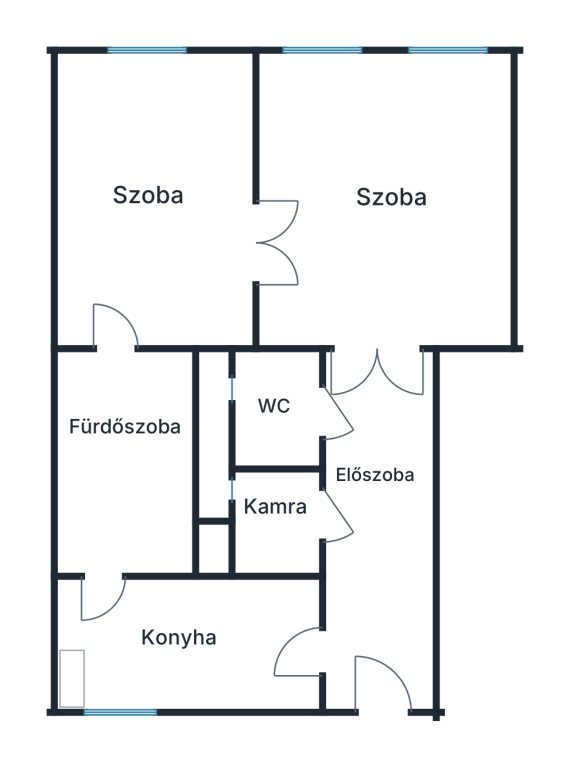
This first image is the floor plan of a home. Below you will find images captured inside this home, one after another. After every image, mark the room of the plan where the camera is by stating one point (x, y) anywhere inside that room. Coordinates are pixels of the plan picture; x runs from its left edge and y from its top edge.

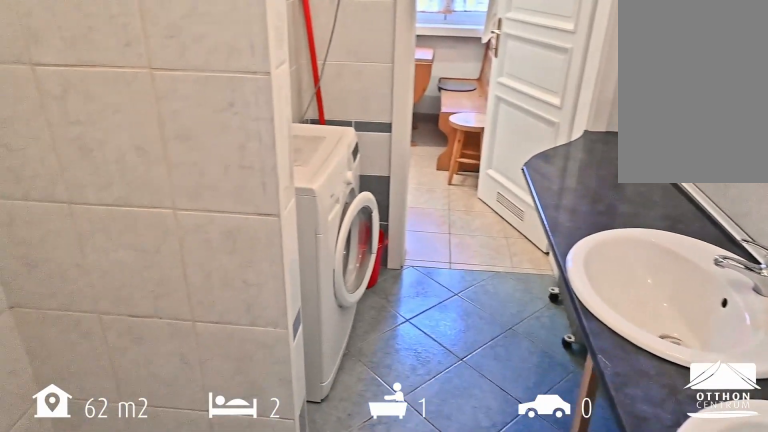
(126, 468)
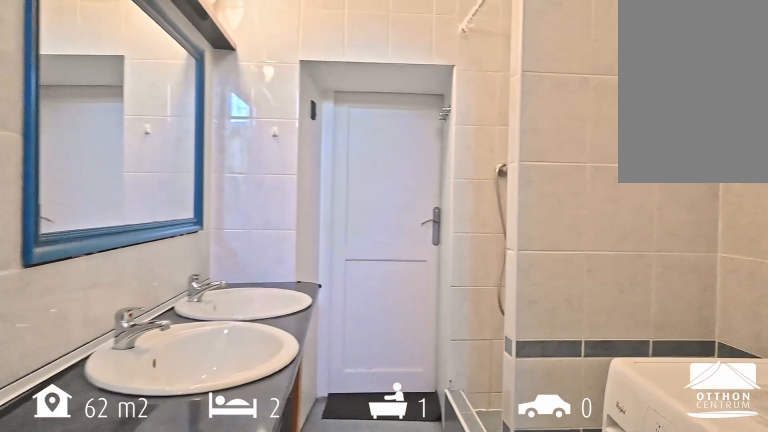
(126, 468)
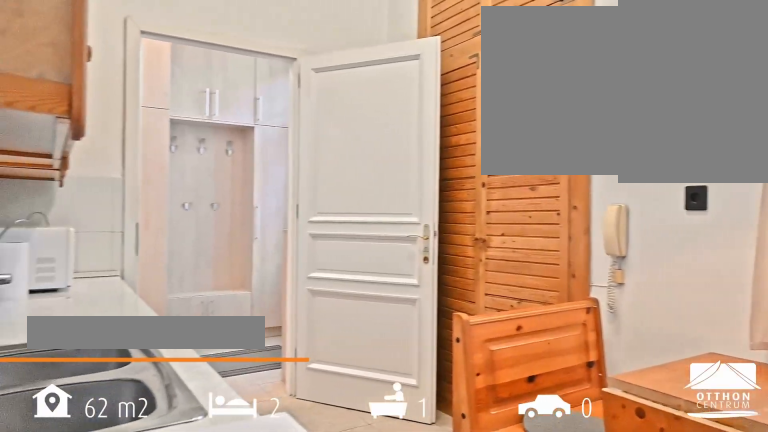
(191, 645)
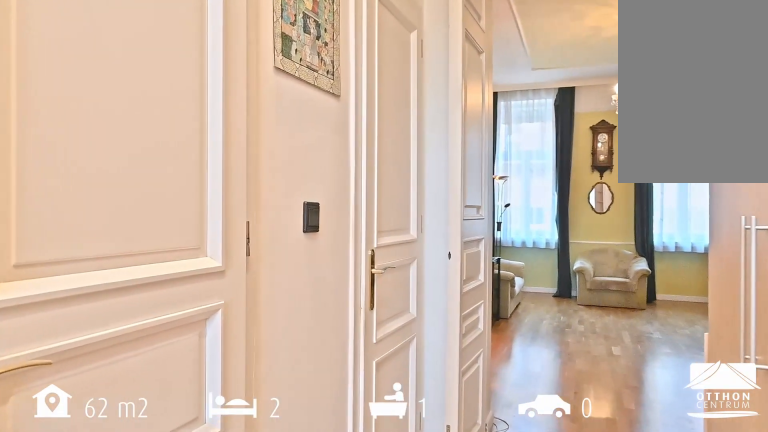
(377, 532)
